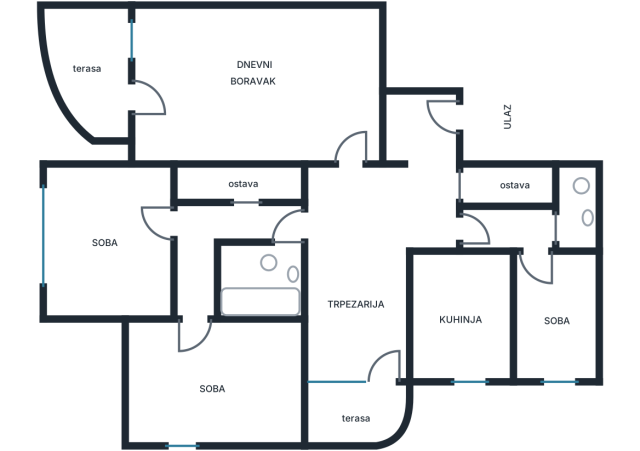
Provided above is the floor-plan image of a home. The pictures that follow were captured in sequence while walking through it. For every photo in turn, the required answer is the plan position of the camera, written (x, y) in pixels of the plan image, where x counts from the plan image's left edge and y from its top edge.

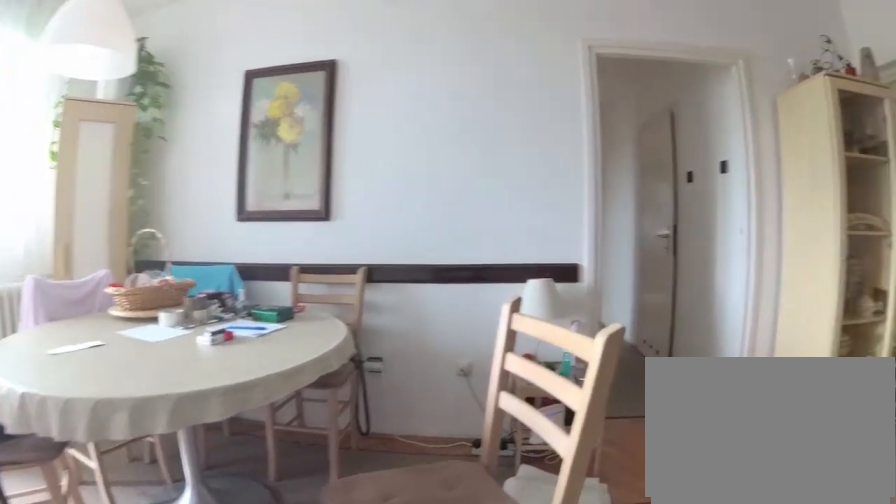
(404, 281)
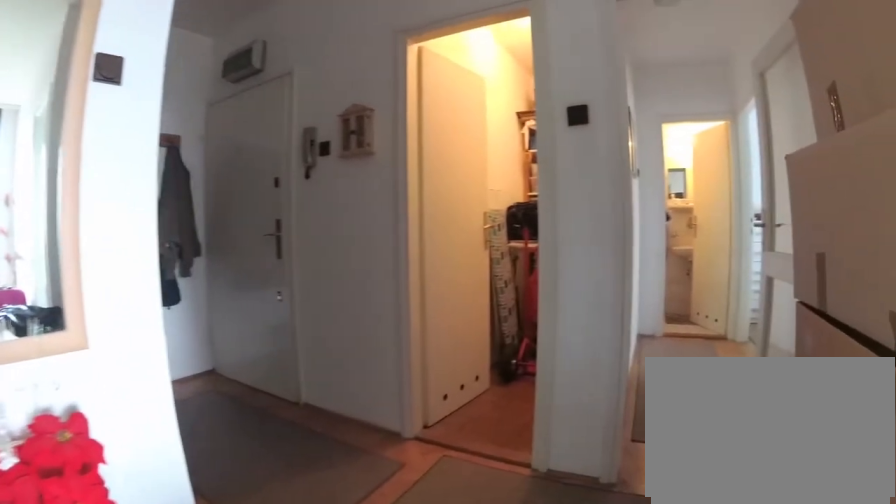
(356, 235)
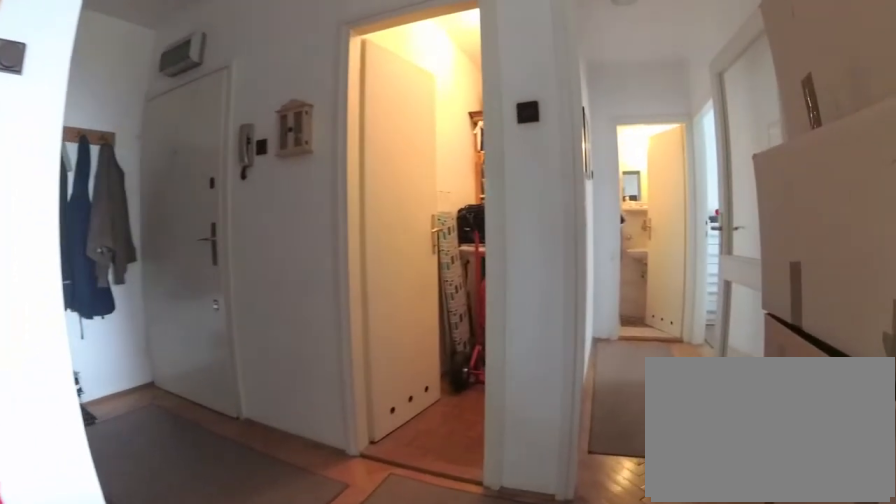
(365, 231)
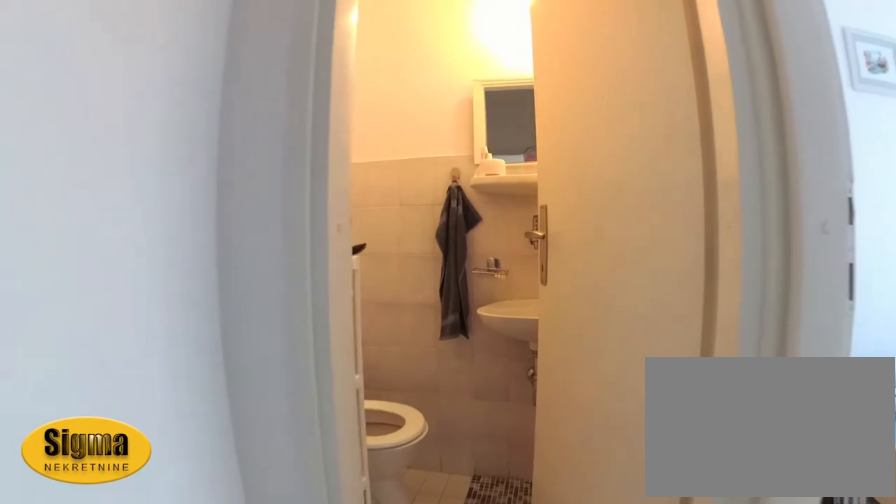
(504, 232)
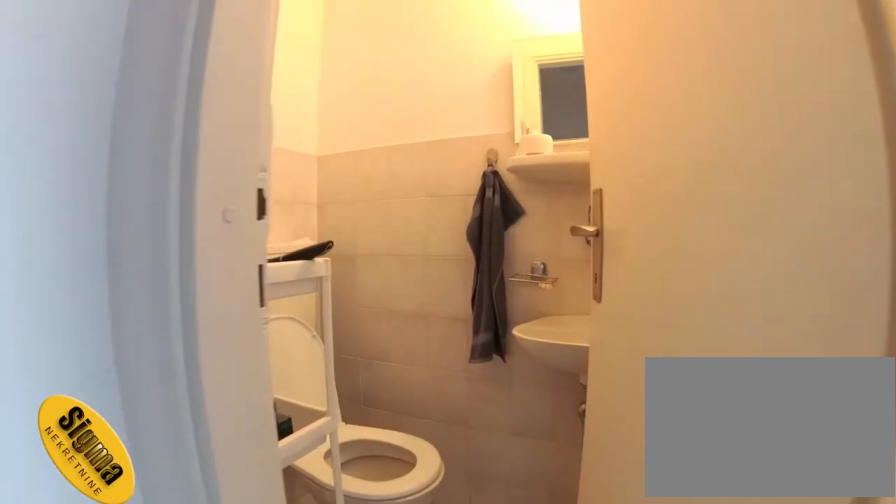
(519, 232)
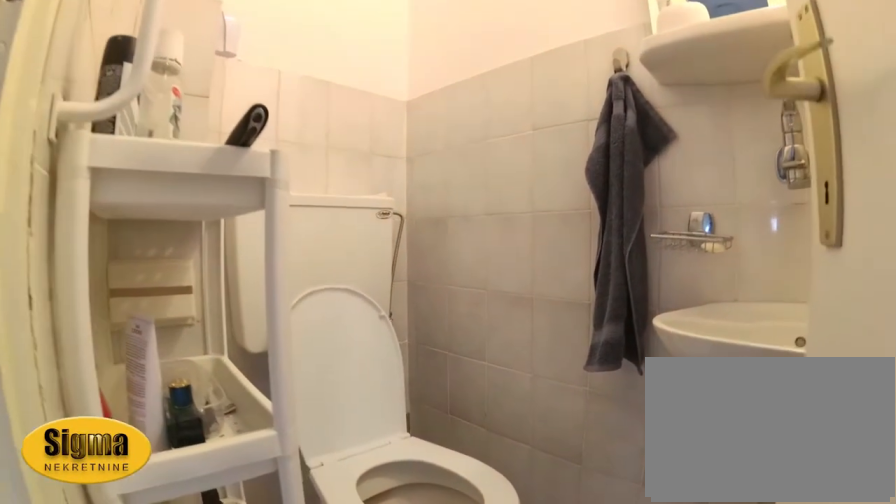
(547, 240)
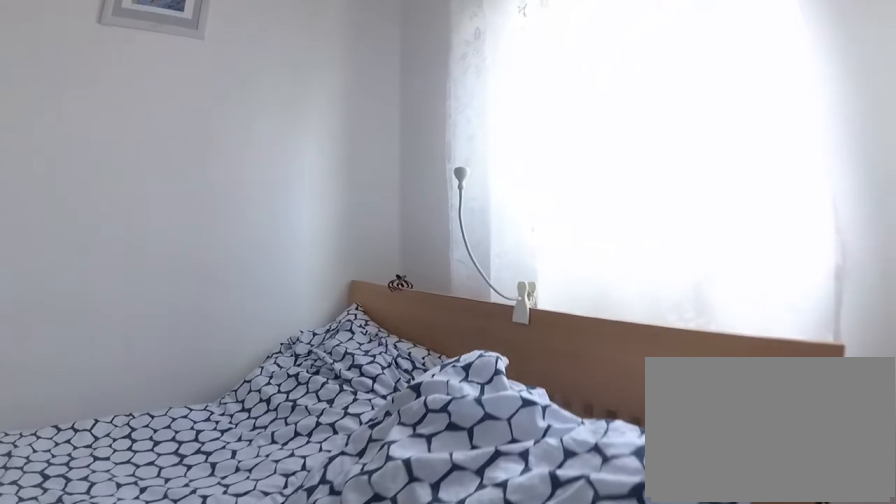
(541, 343)
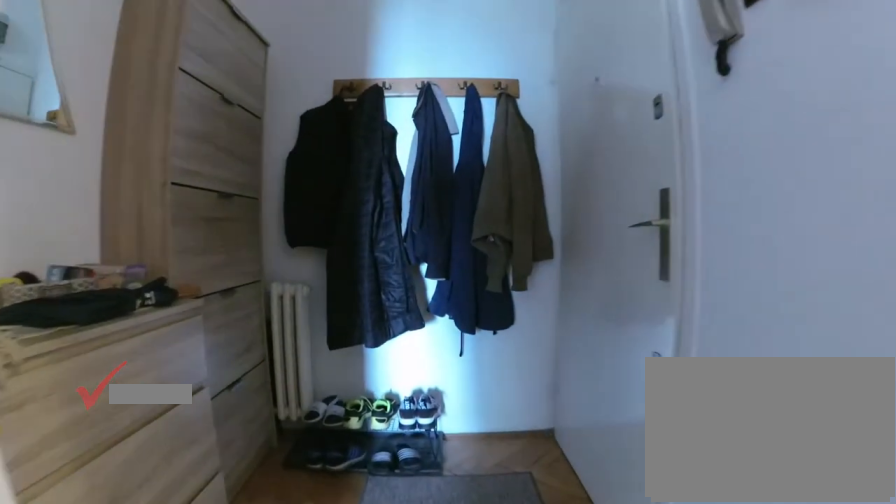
(429, 197)
